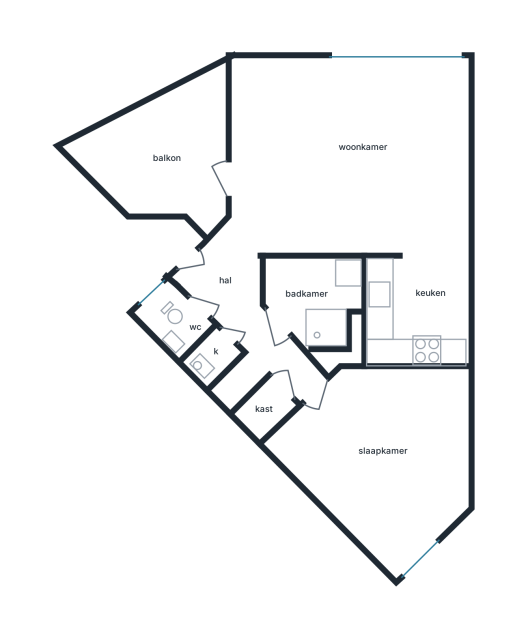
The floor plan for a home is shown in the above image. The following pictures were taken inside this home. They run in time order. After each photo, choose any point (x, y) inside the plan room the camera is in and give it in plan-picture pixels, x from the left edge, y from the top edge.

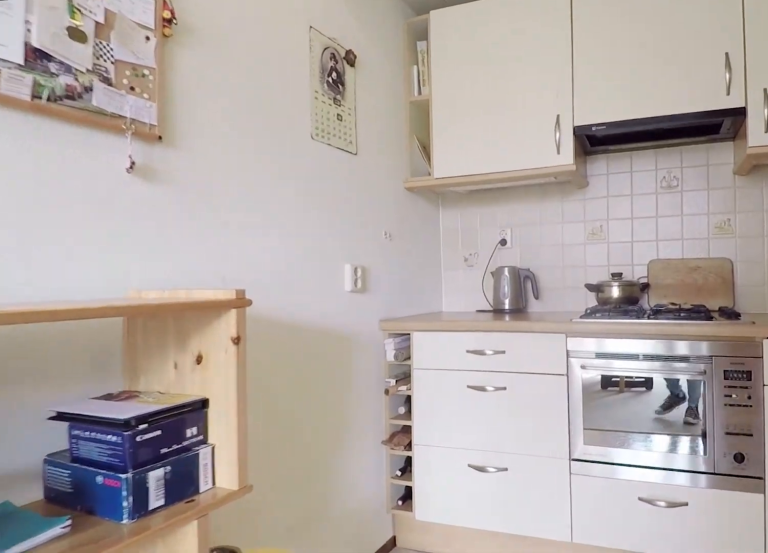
(415, 311)
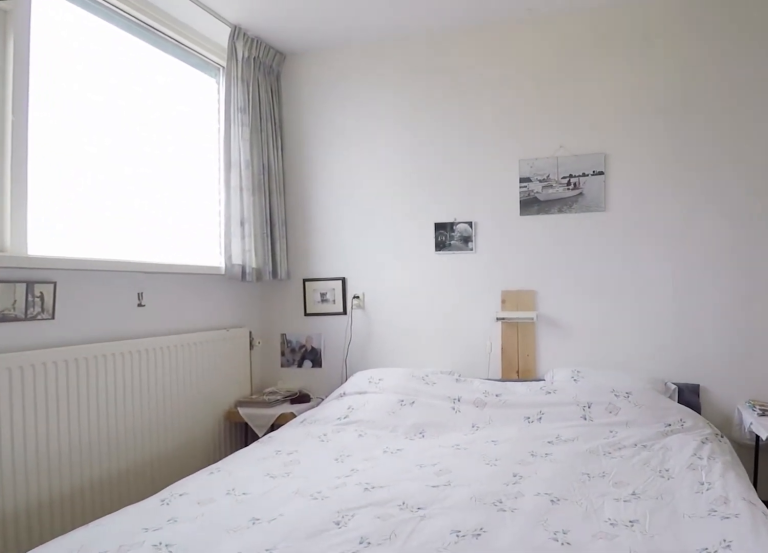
(383, 454)
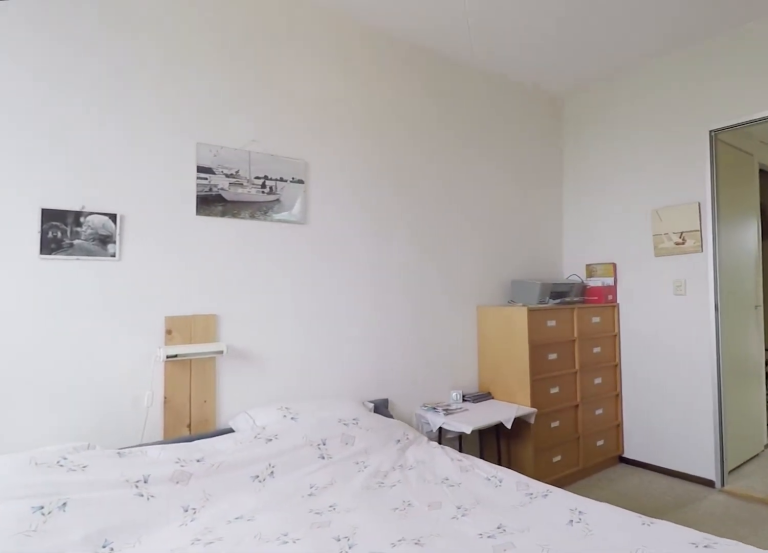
(383, 454)
